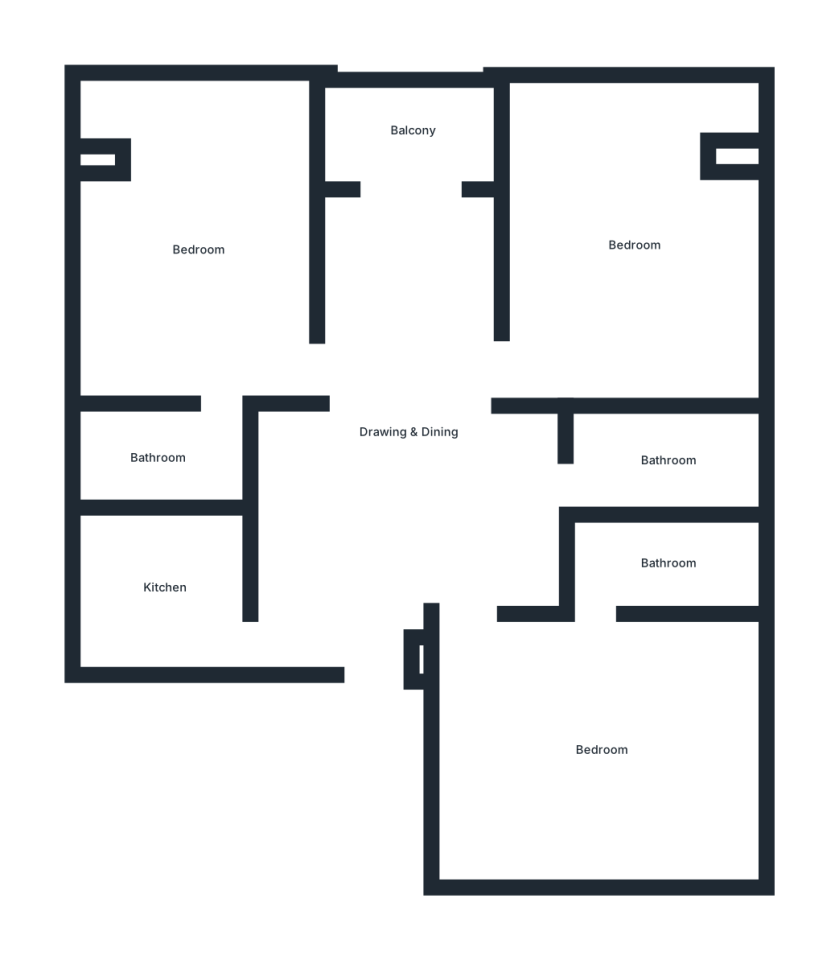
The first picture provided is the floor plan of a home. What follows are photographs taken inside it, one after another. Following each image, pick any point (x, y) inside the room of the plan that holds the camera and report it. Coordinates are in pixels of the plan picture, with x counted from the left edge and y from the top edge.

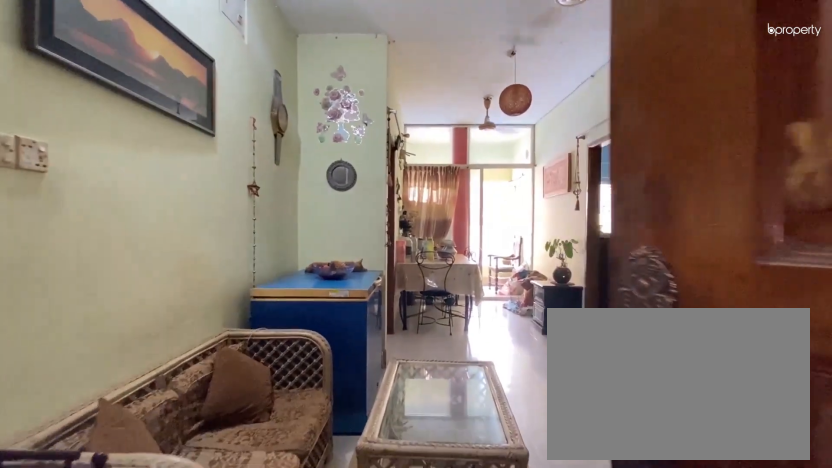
(392, 534)
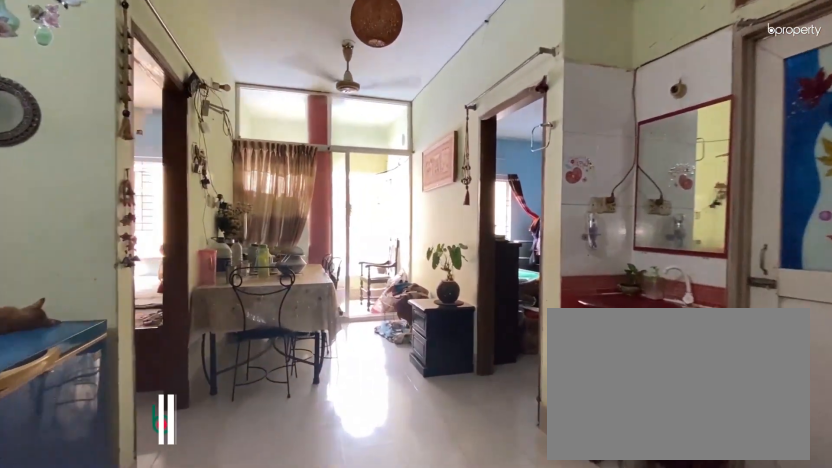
(392, 534)
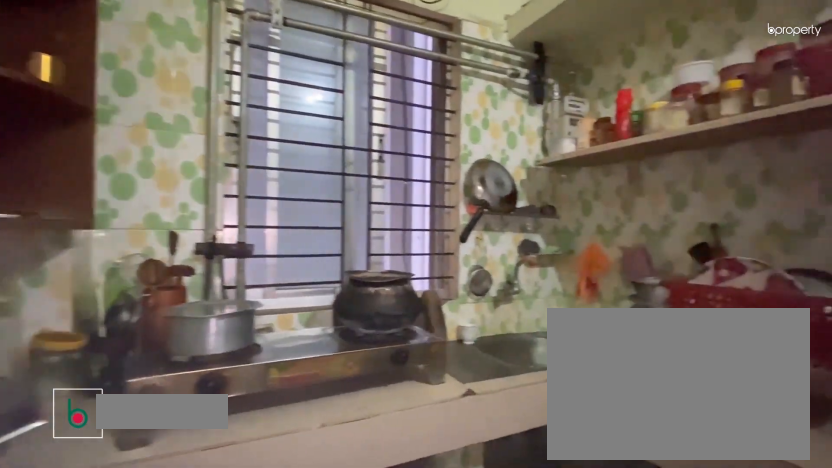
(166, 588)
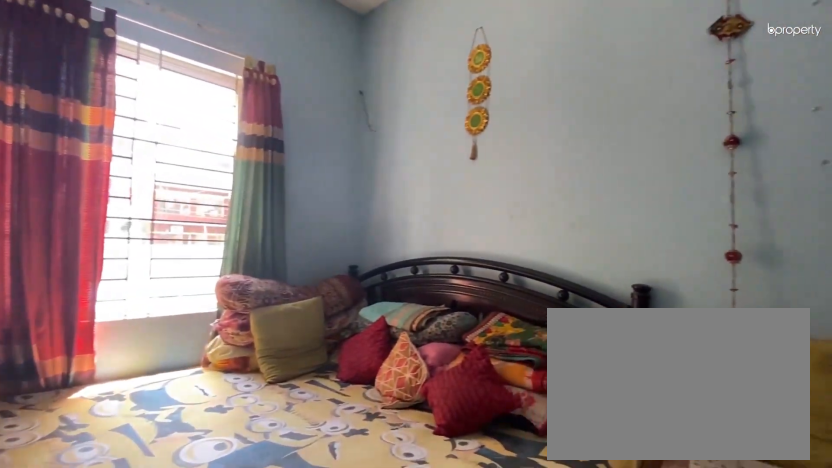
(198, 251)
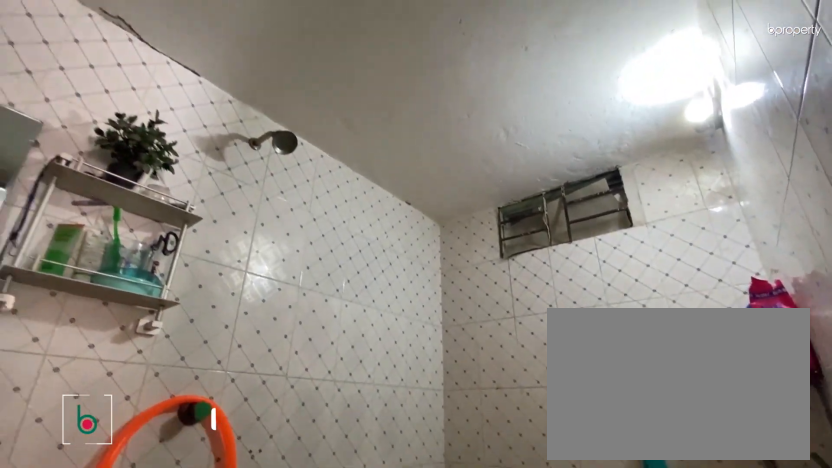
(155, 458)
